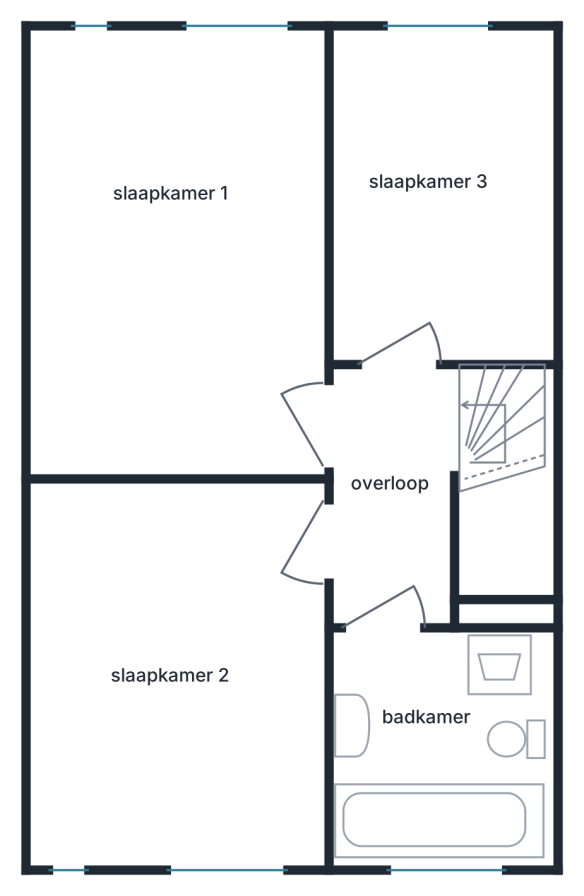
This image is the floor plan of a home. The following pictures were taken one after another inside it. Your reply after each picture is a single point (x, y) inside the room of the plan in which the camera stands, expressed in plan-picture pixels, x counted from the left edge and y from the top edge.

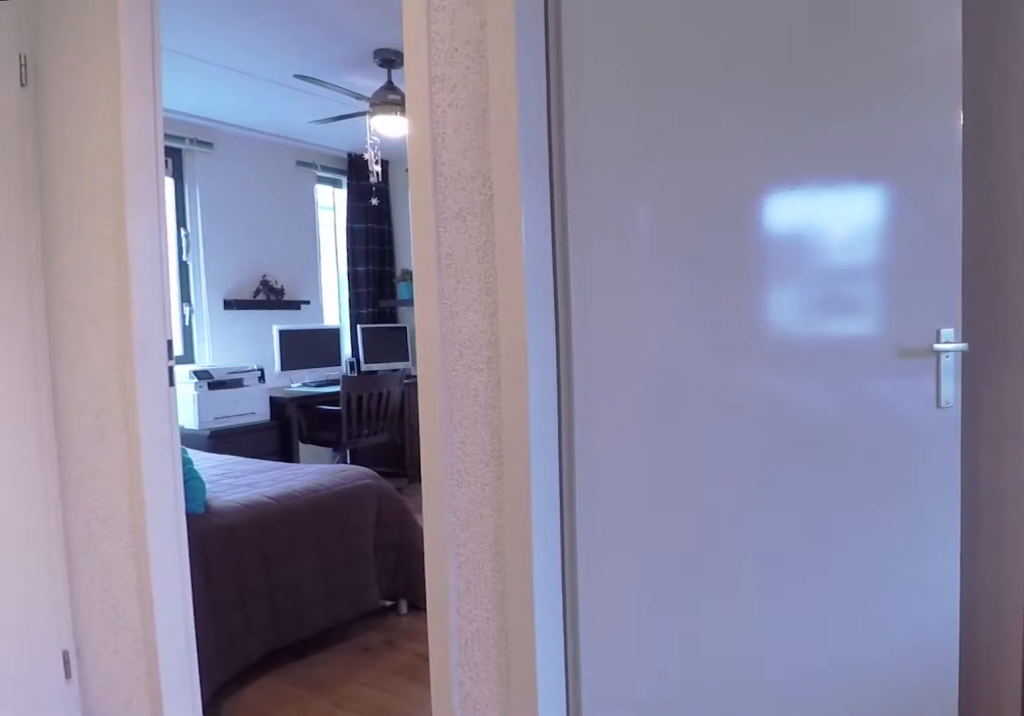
(399, 548)
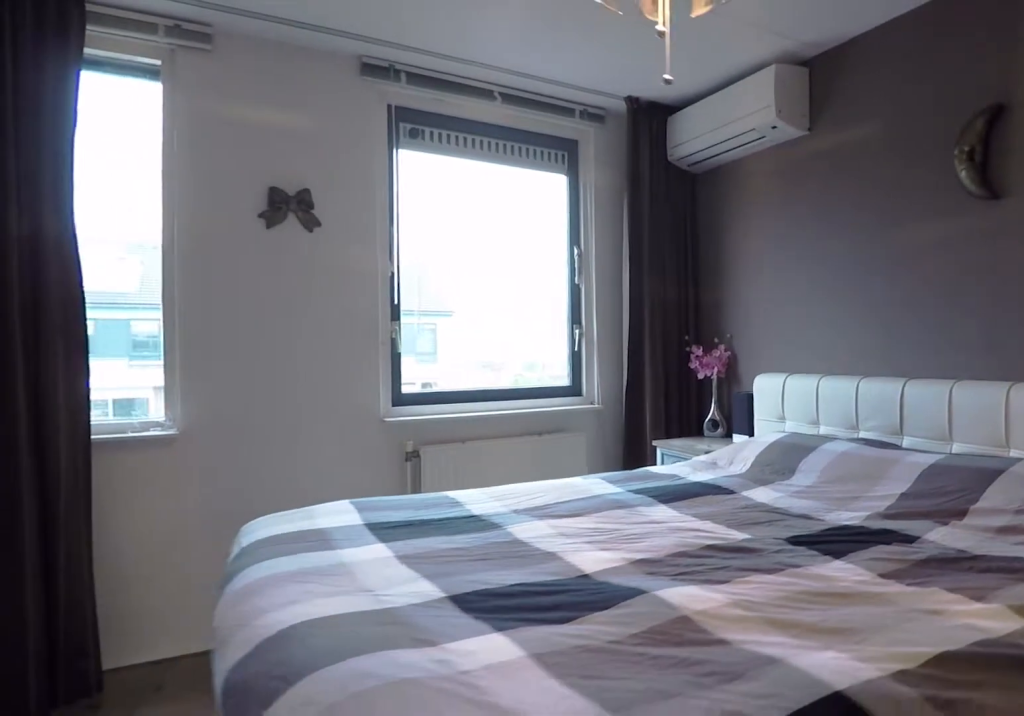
(262, 218)
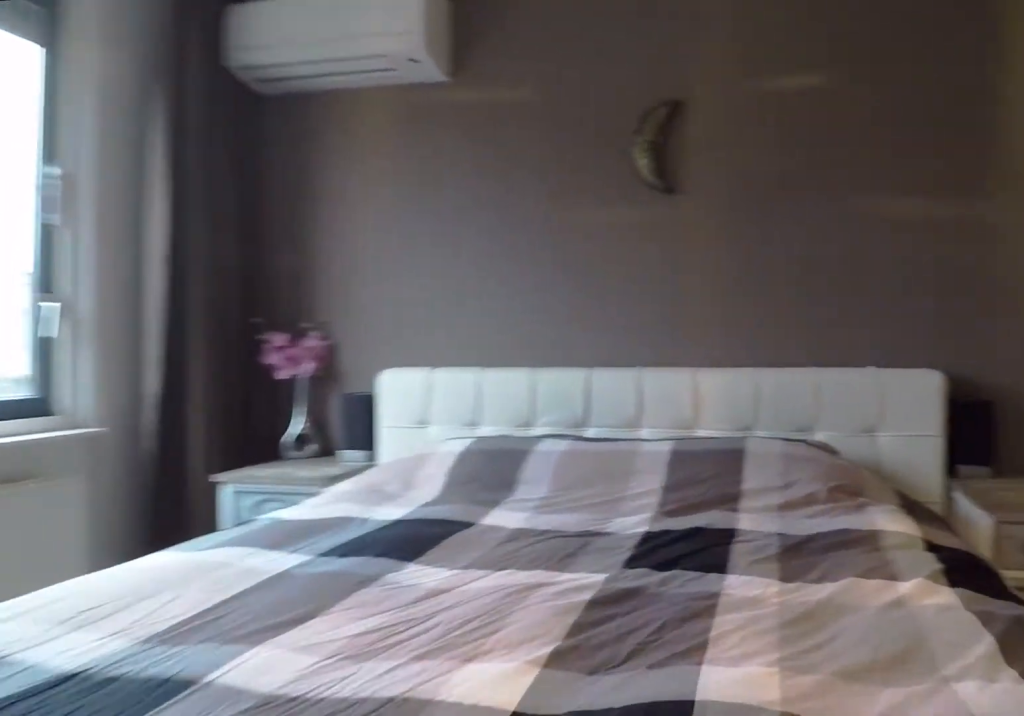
(262, 218)
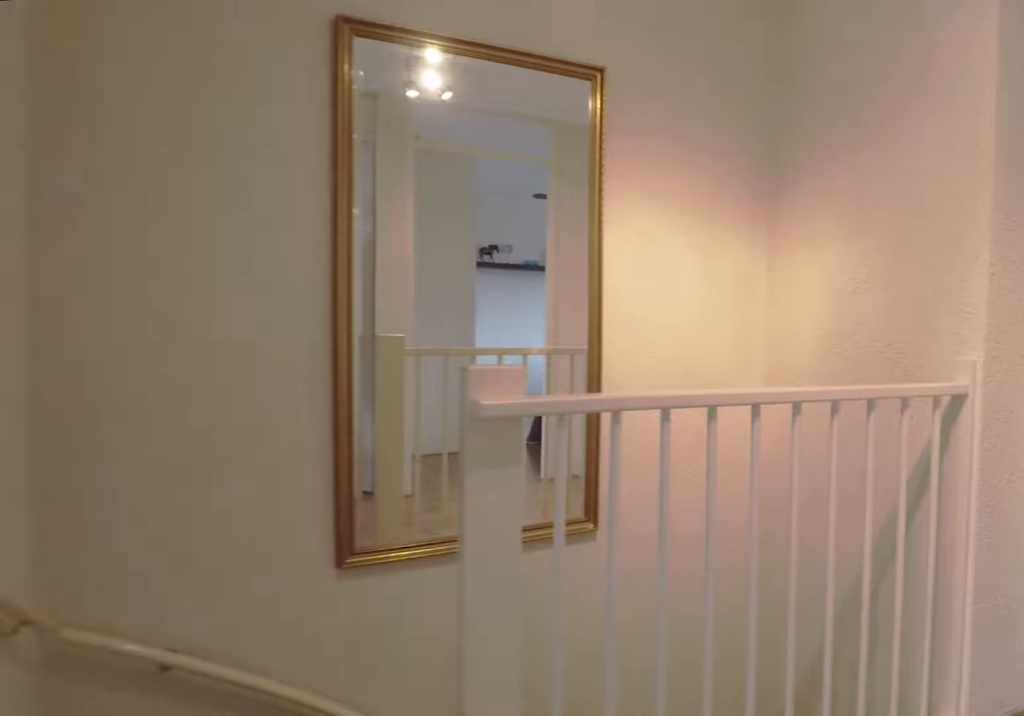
(398, 550)
